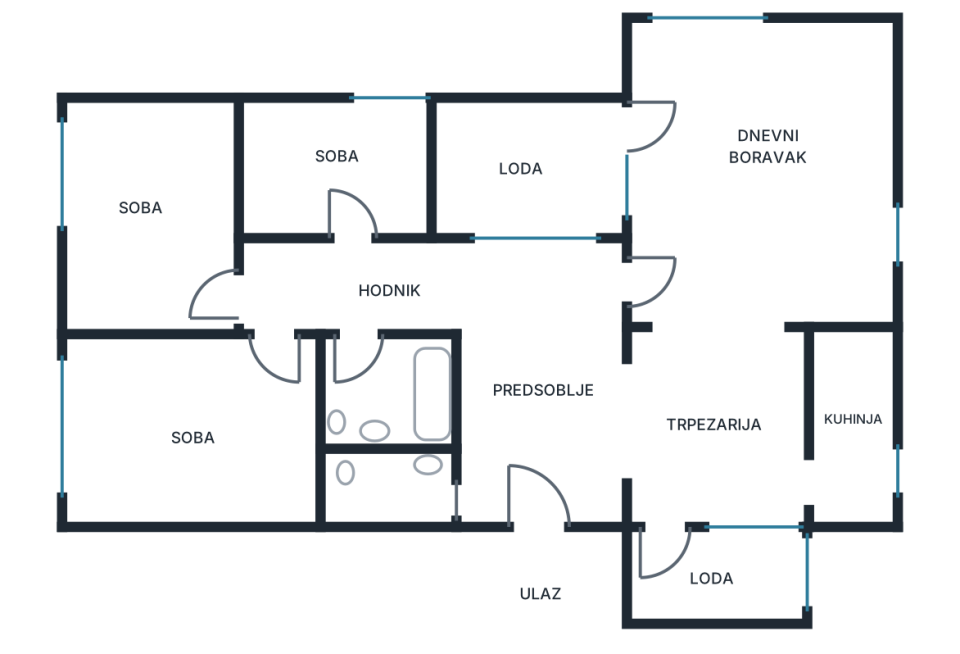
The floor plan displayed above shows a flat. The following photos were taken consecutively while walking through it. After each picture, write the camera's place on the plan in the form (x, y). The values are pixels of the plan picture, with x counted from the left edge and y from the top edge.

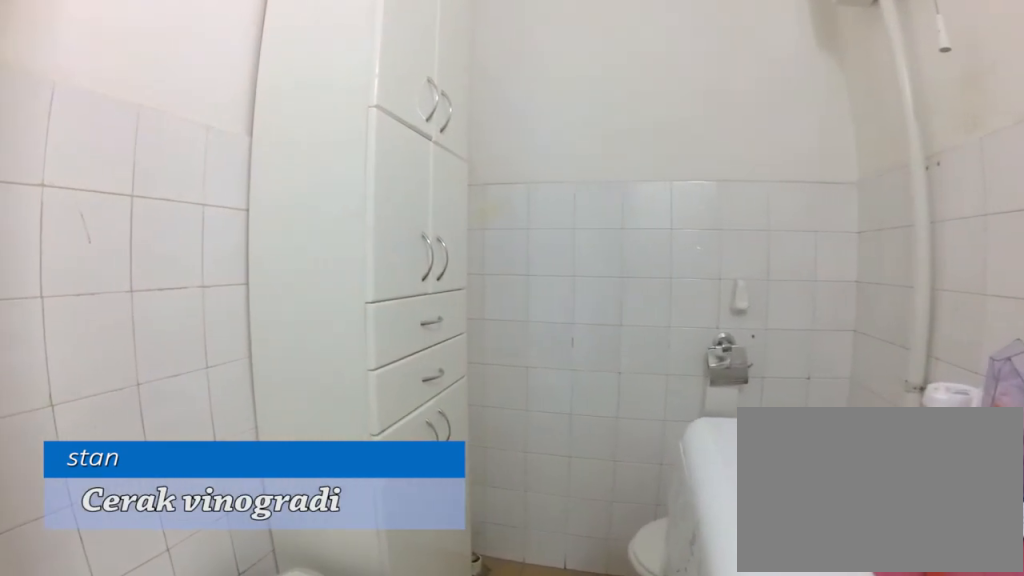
(435, 493)
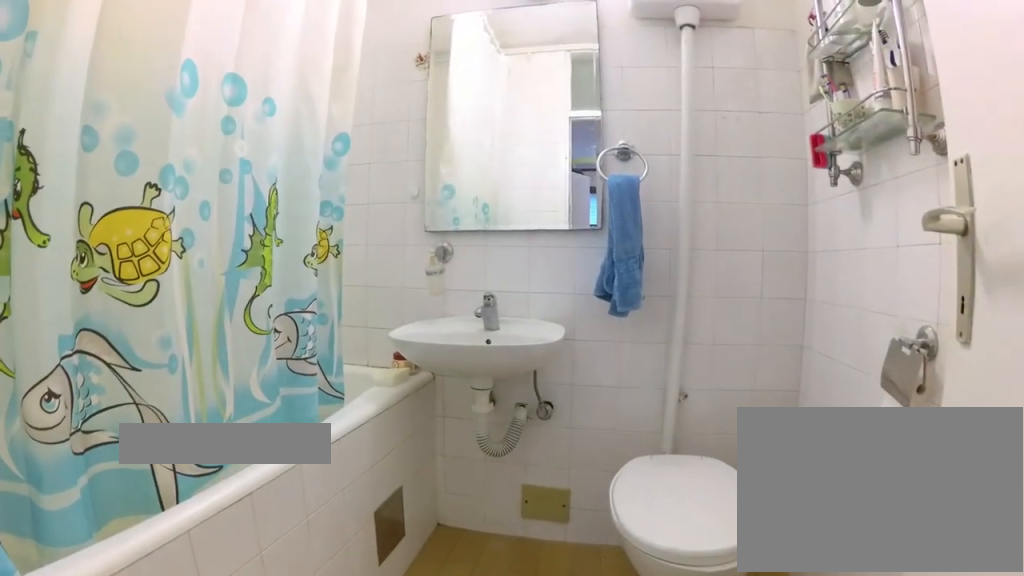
(366, 326)
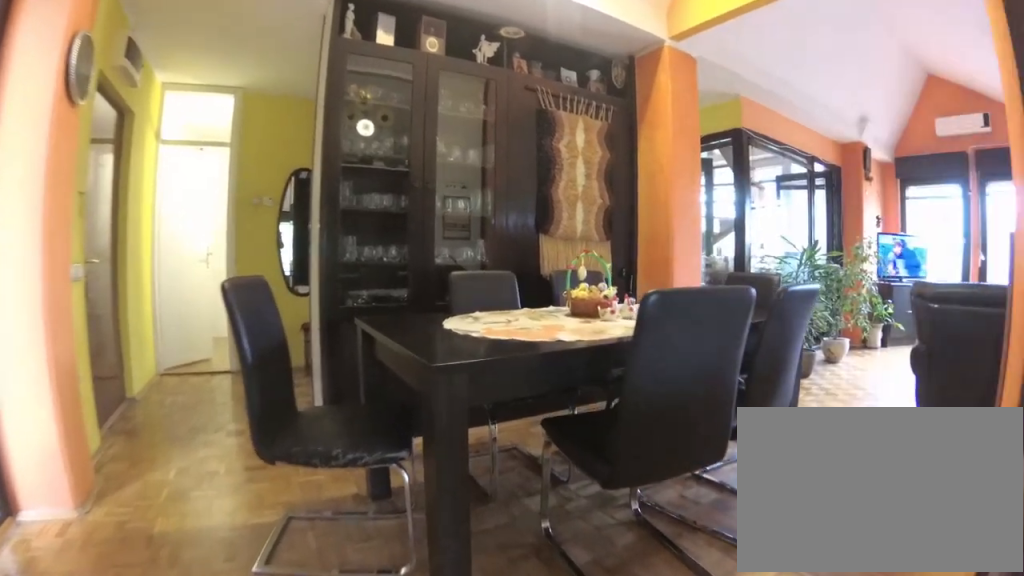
(826, 497)
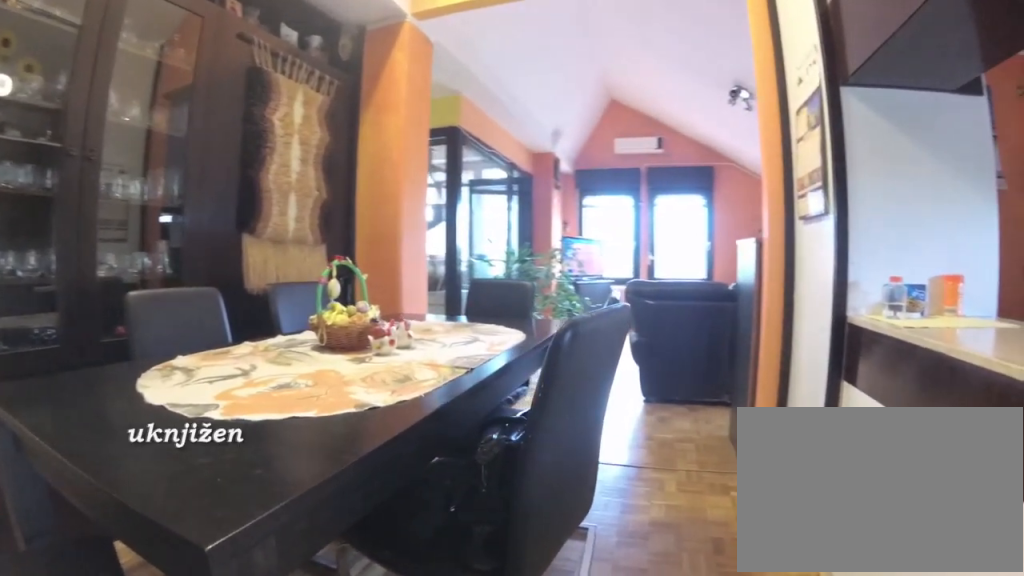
(794, 512)
